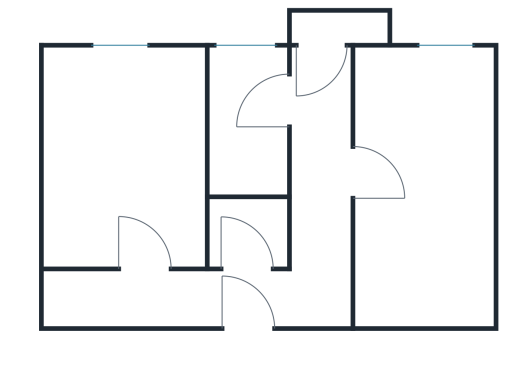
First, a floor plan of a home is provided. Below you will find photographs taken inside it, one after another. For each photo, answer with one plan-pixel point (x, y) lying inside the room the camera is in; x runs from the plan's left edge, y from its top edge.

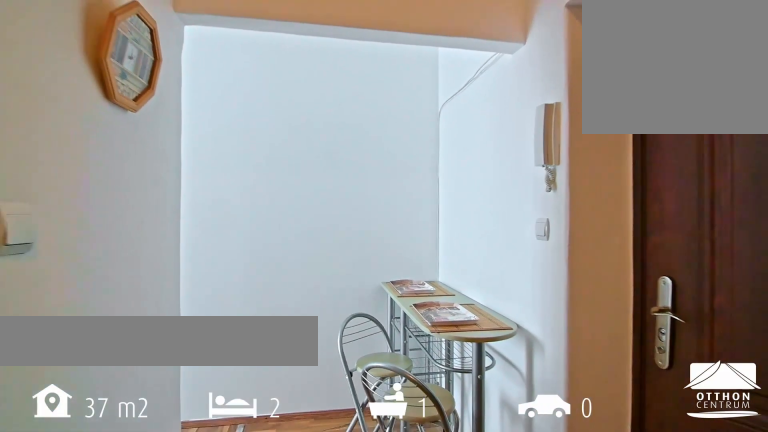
(249, 312)
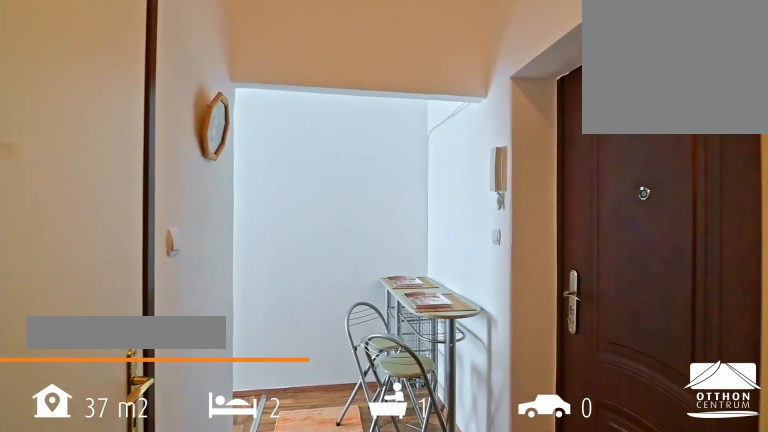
(249, 312)
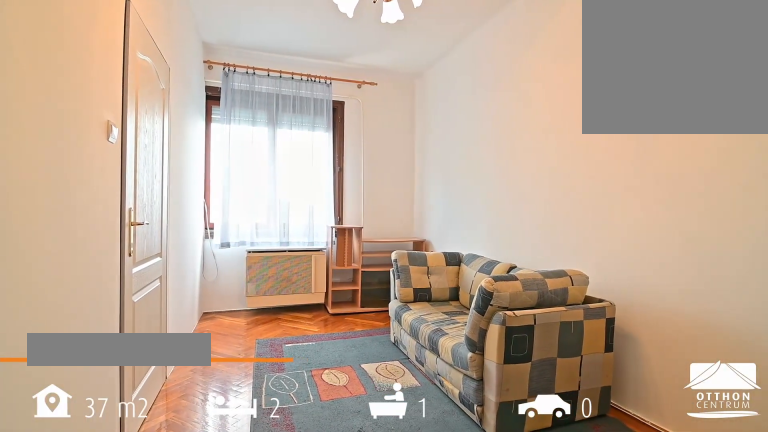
(424, 233)
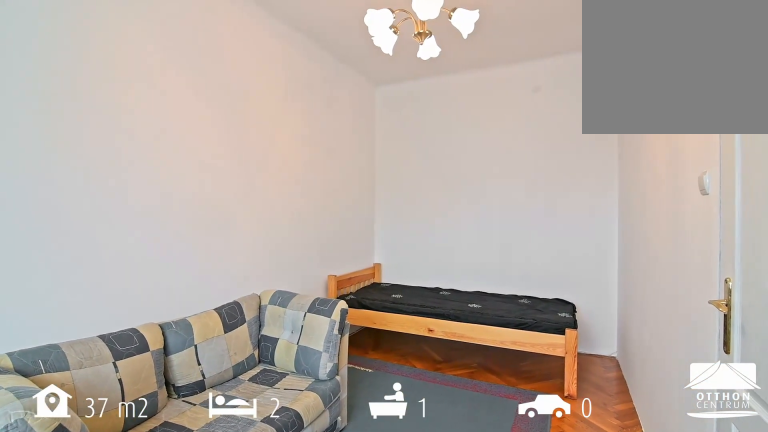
(424, 233)
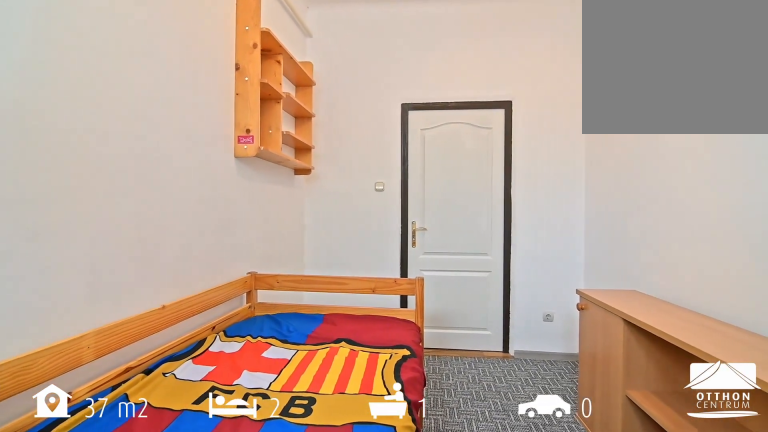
(127, 165)
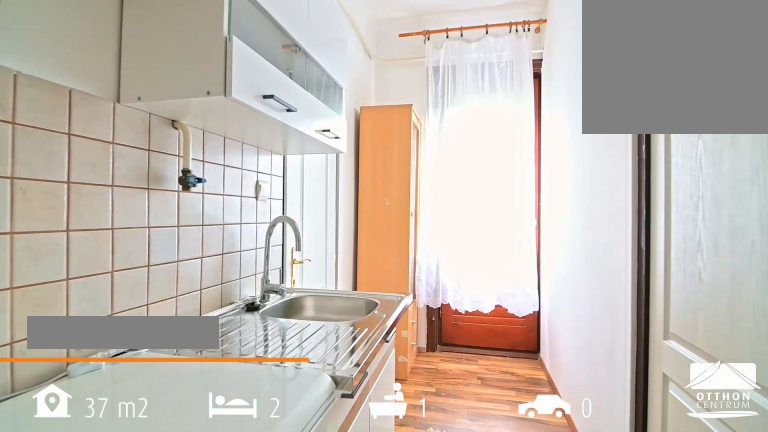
(320, 165)
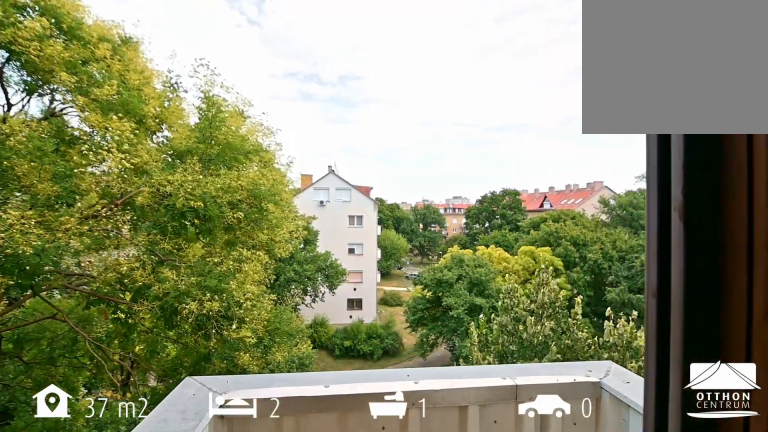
(338, 30)
